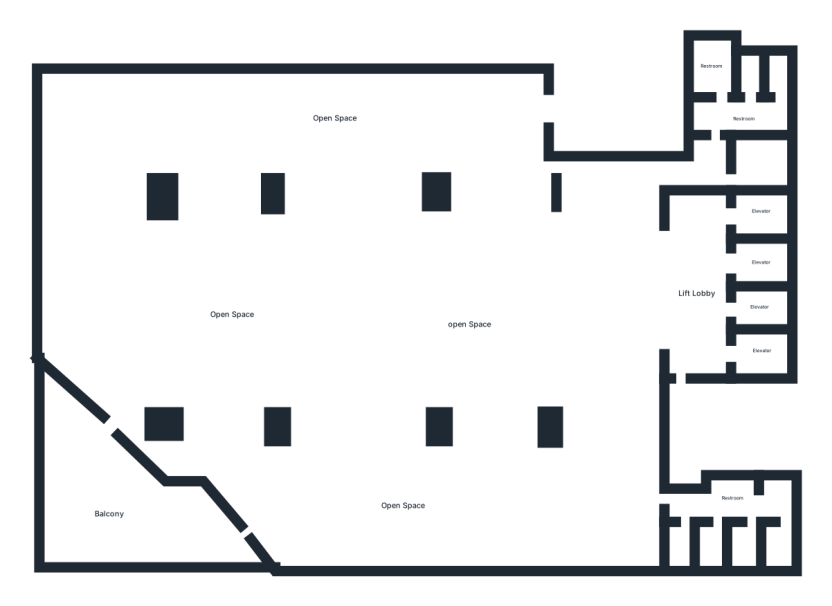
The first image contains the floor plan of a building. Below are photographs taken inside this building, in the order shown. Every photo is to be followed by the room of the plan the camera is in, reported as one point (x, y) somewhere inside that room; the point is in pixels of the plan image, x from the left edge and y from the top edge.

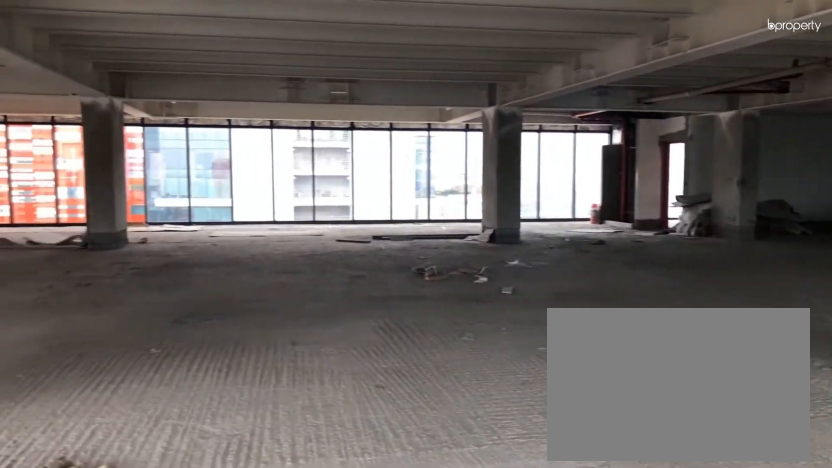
(385, 518)
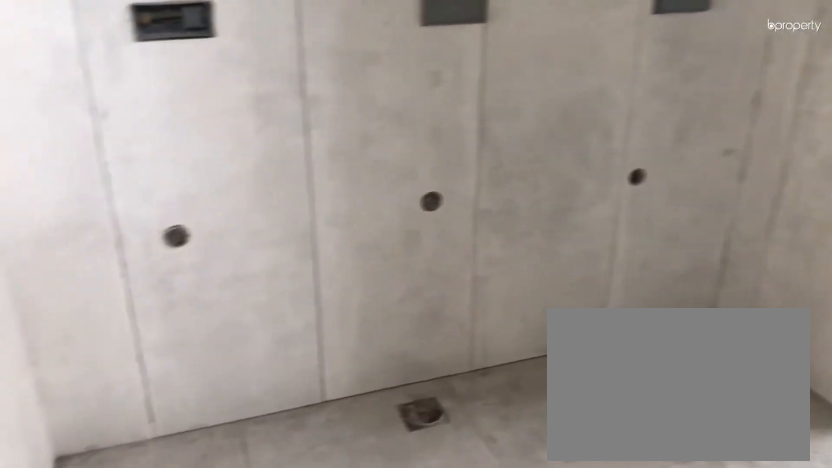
(731, 499)
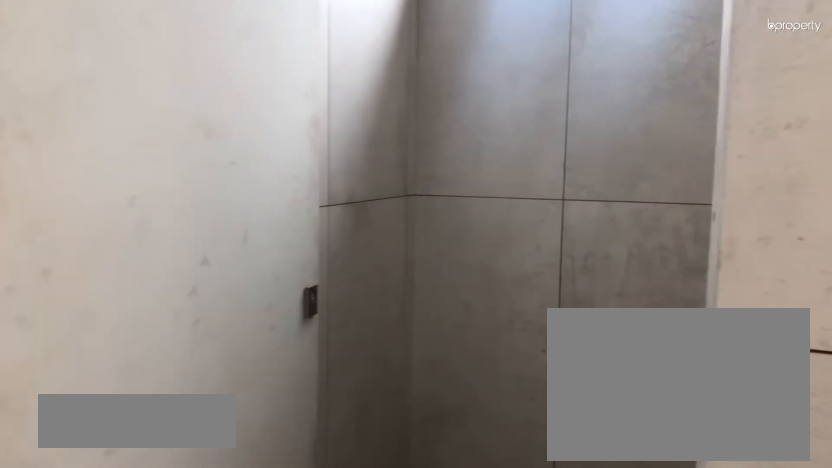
(675, 548)
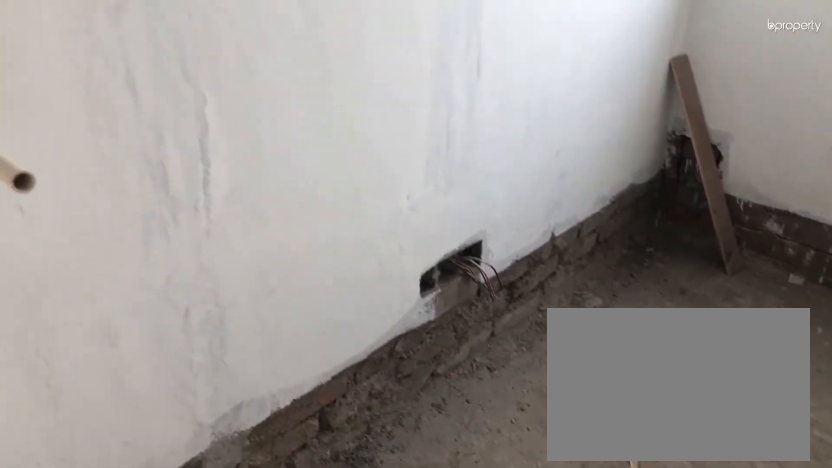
(758, 159)
